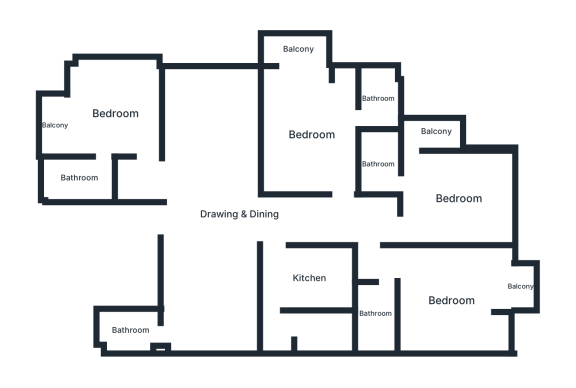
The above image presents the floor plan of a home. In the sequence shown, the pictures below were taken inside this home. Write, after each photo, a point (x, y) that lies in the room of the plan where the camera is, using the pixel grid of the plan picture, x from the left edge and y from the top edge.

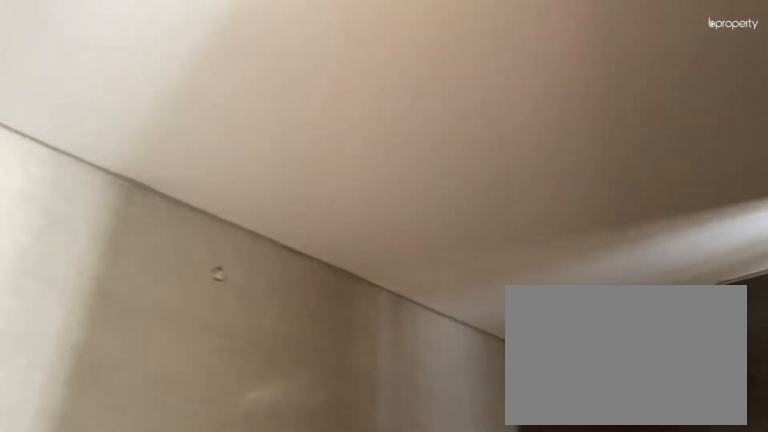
(378, 164)
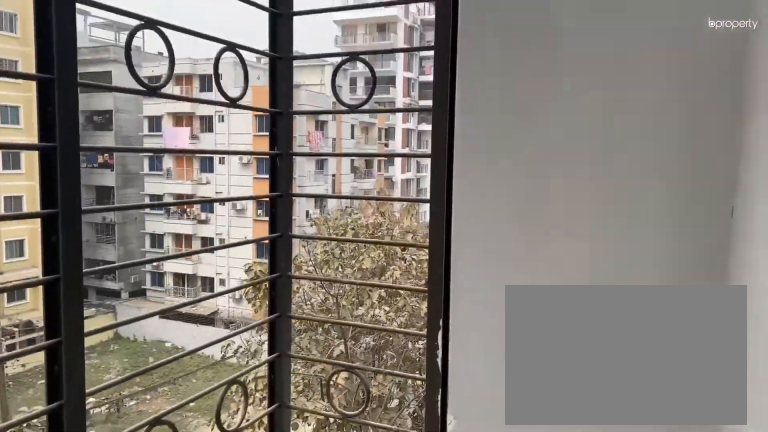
(437, 132)
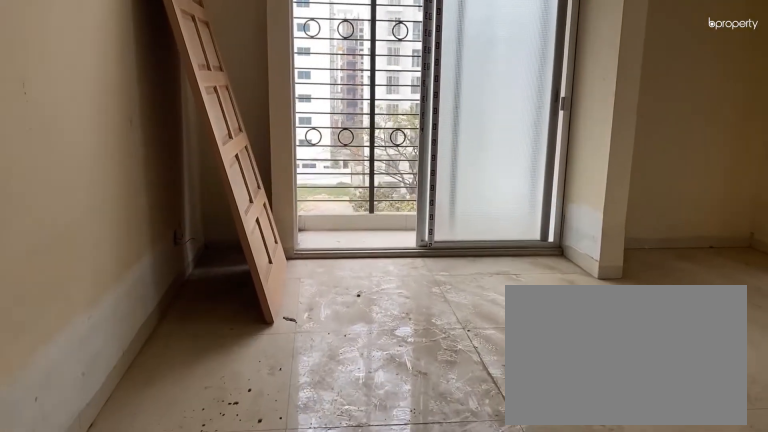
(451, 300)
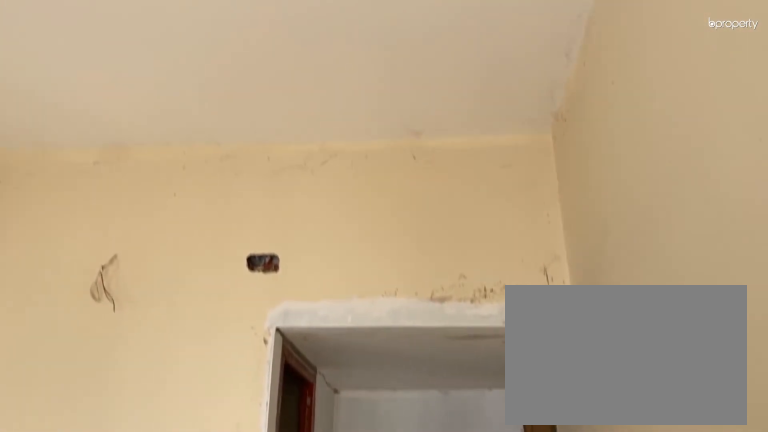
(451, 300)
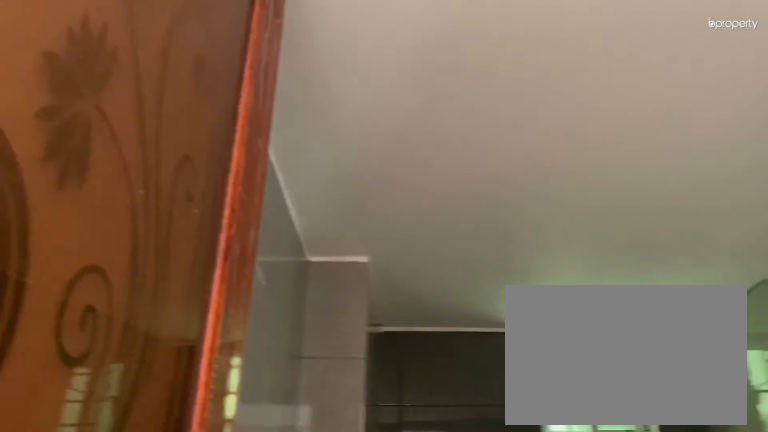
(375, 312)
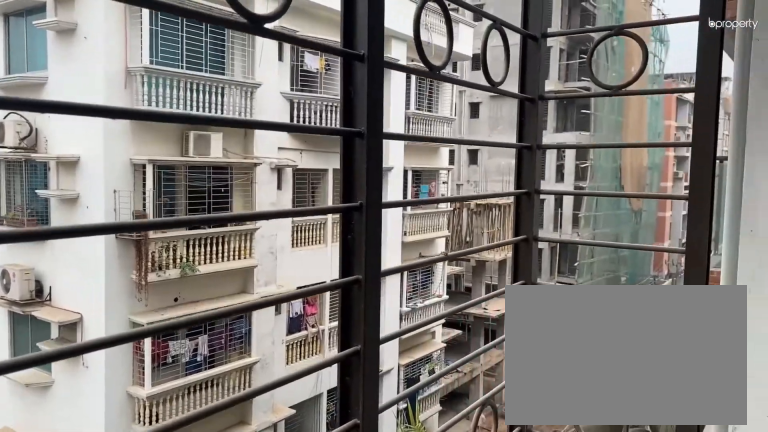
(521, 286)
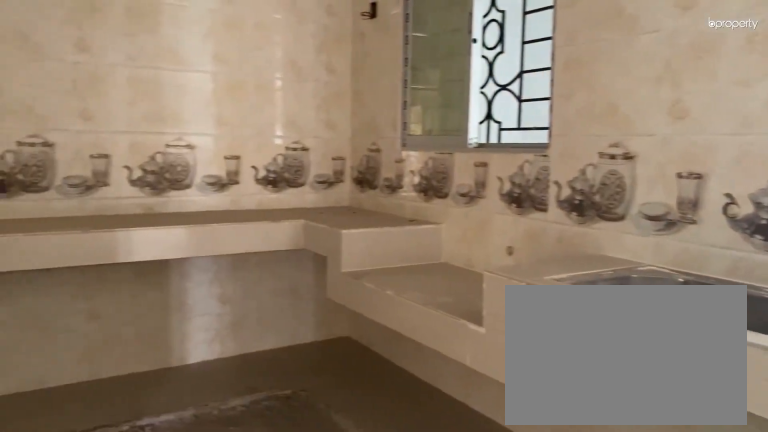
(310, 278)
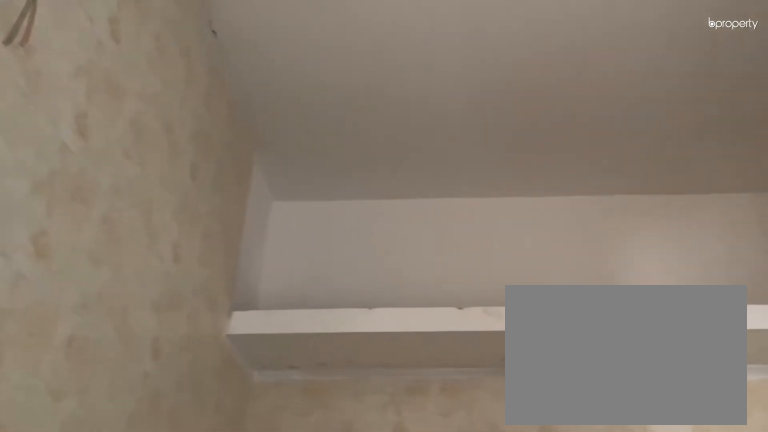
(310, 278)
